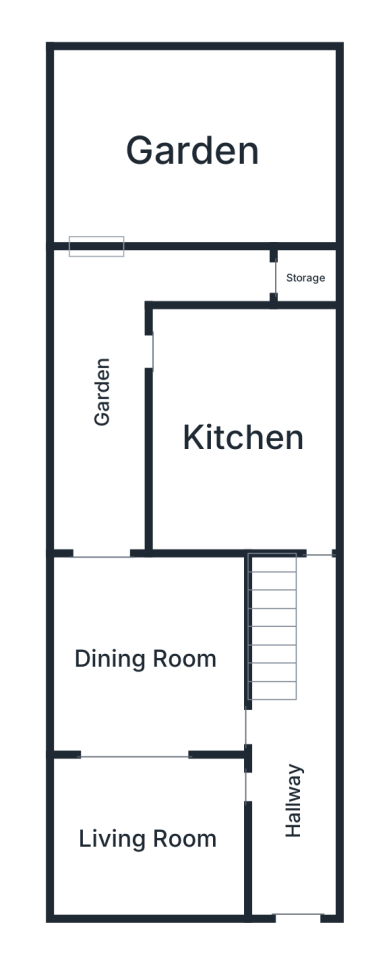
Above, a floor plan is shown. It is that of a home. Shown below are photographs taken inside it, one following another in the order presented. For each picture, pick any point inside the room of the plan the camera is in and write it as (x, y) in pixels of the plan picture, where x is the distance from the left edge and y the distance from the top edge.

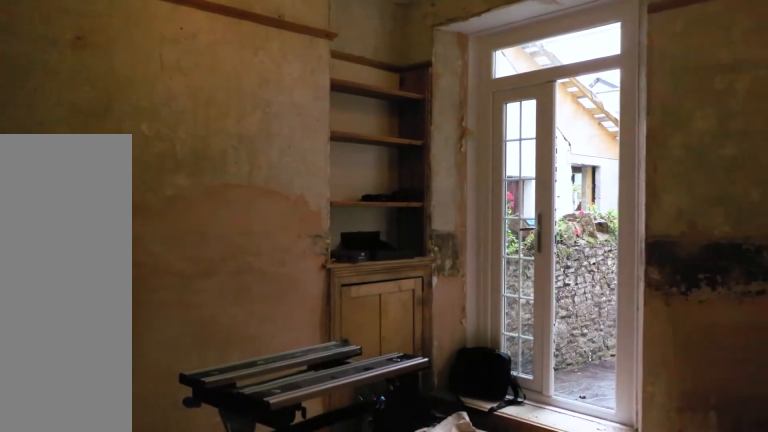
(157, 648)
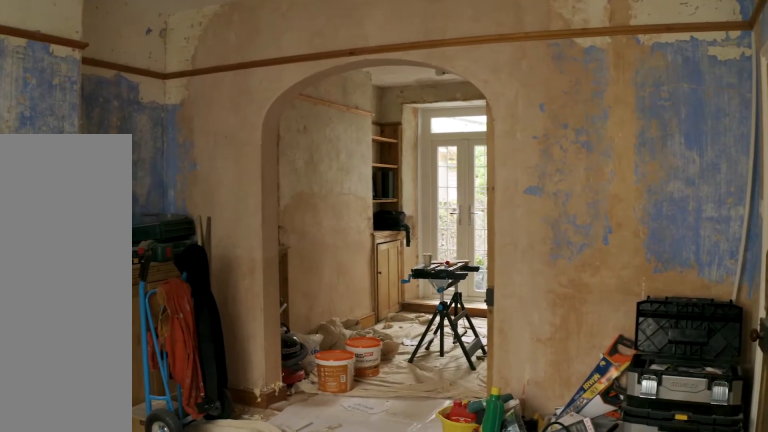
(152, 835)
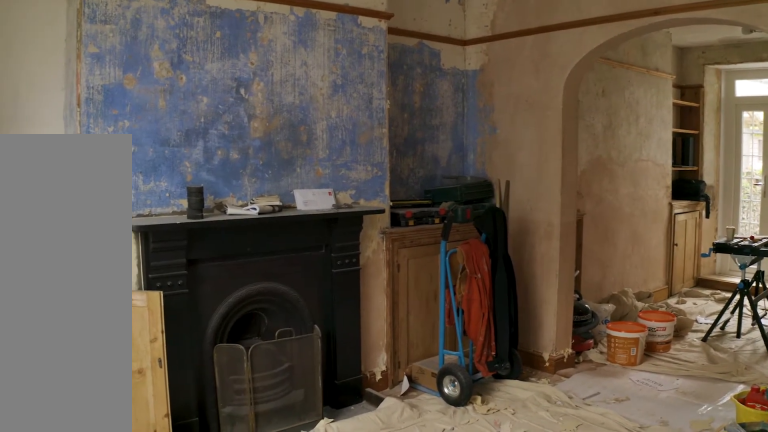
(152, 835)
